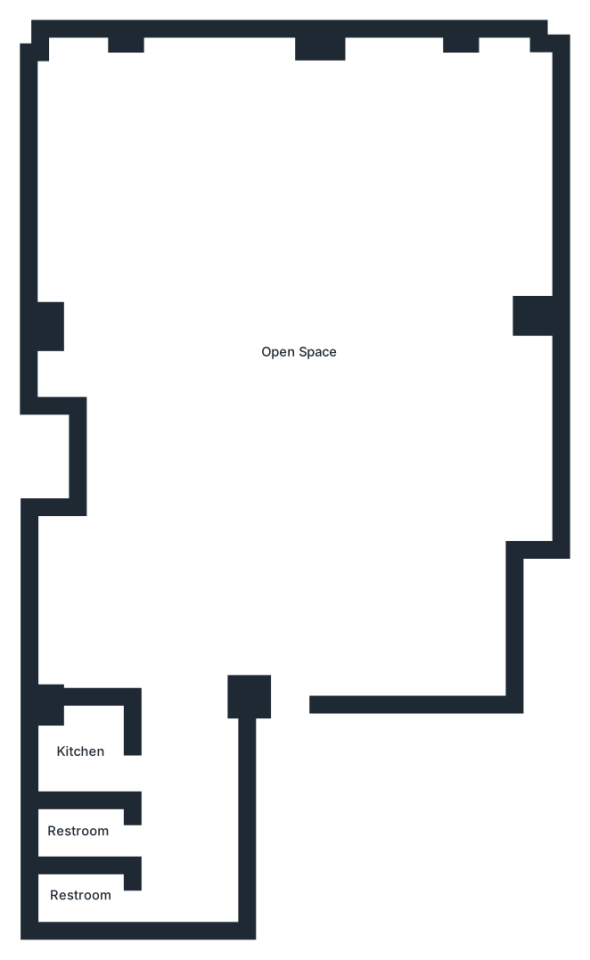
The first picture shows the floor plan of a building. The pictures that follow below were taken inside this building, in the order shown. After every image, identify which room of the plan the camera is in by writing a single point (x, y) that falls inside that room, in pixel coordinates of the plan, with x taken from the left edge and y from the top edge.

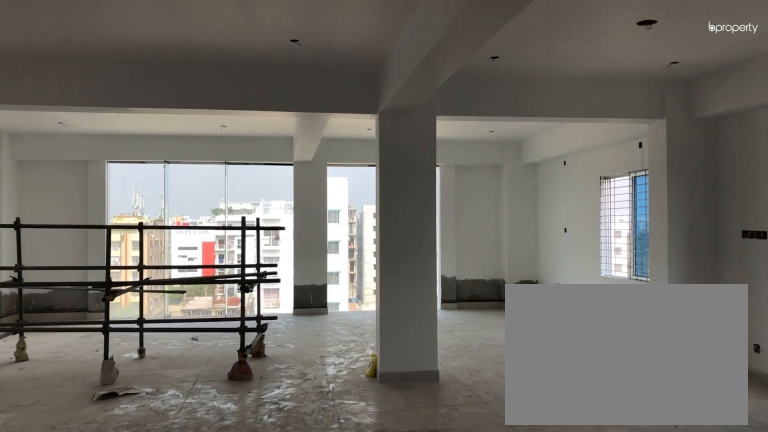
(291, 542)
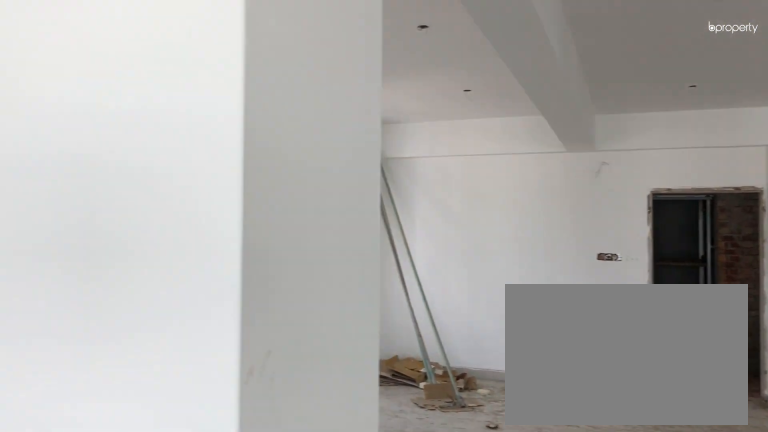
(297, 357)
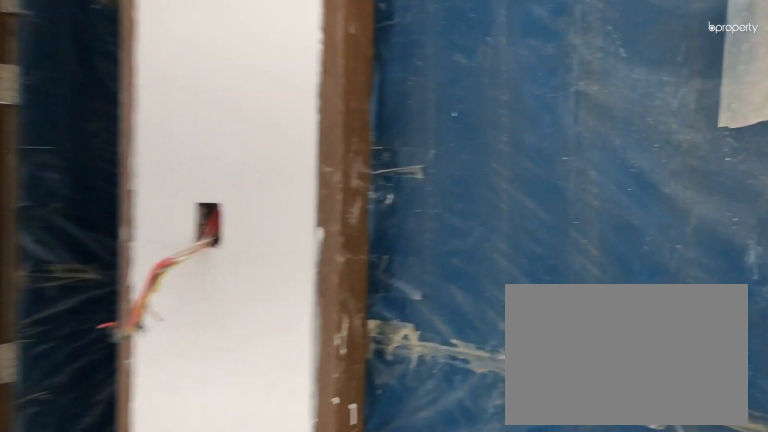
(176, 754)
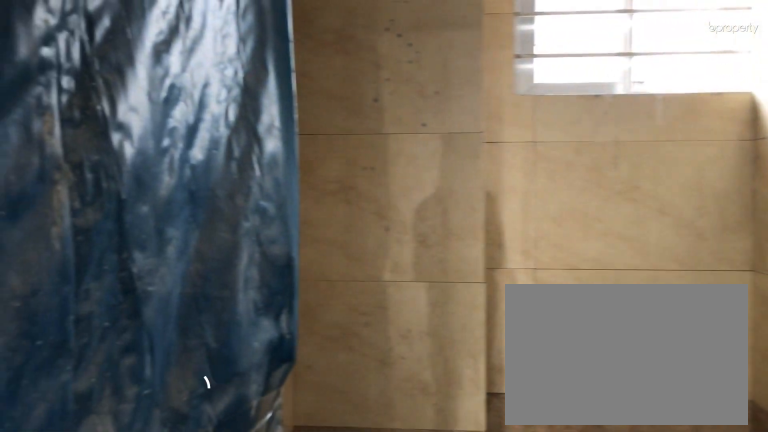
(79, 897)
